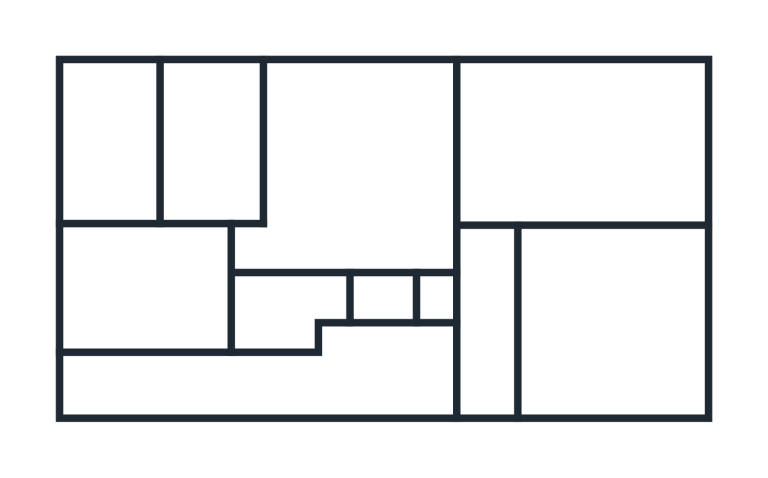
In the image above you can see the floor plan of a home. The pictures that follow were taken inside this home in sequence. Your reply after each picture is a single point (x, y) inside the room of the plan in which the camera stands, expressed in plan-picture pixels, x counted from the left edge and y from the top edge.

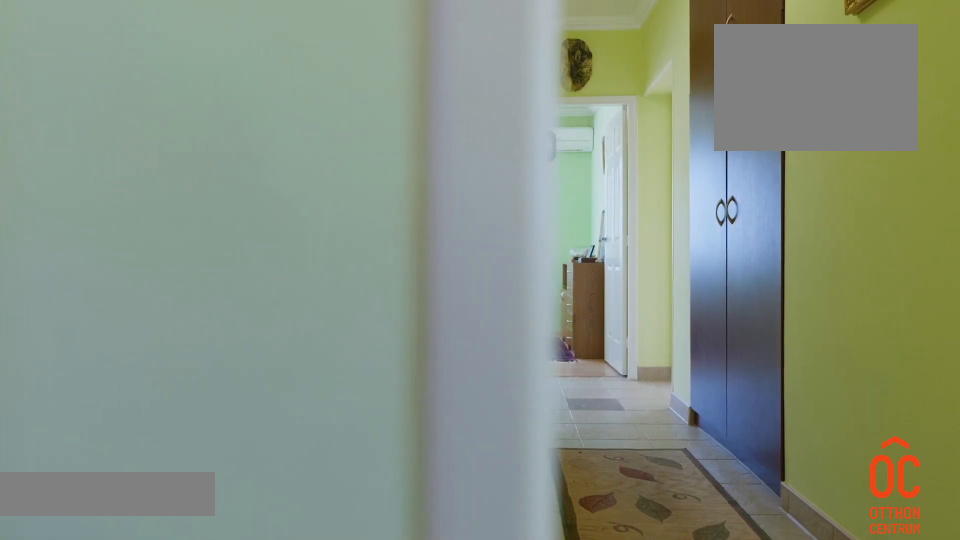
(294, 238)
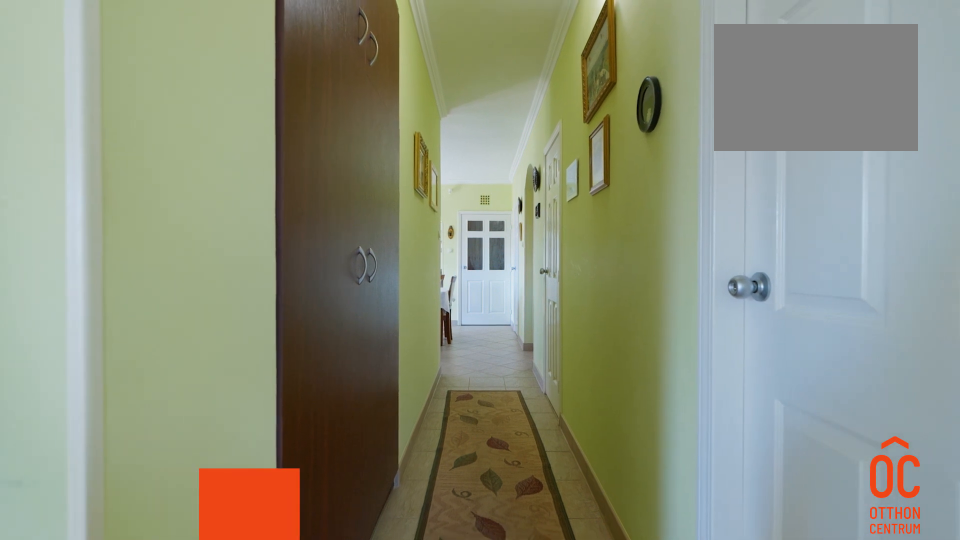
(294, 238)
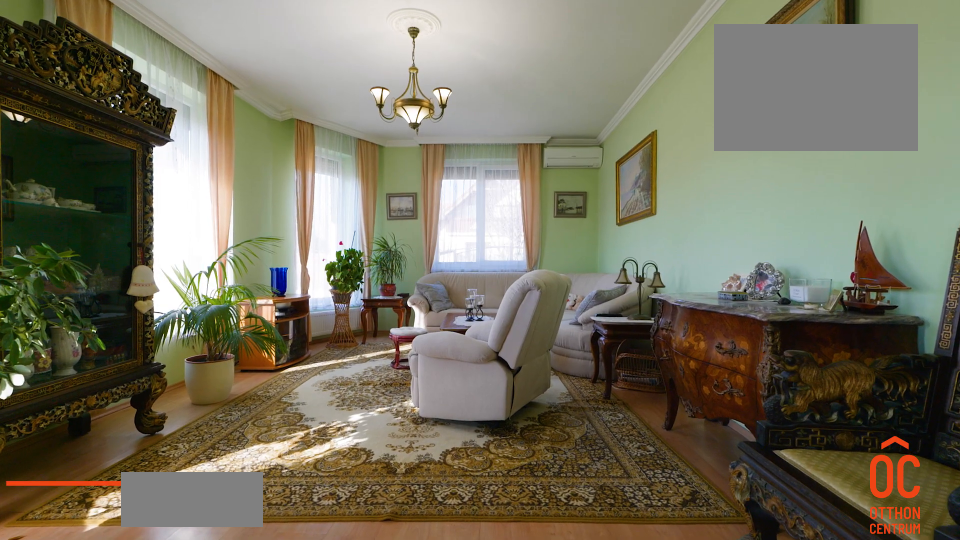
(601, 157)
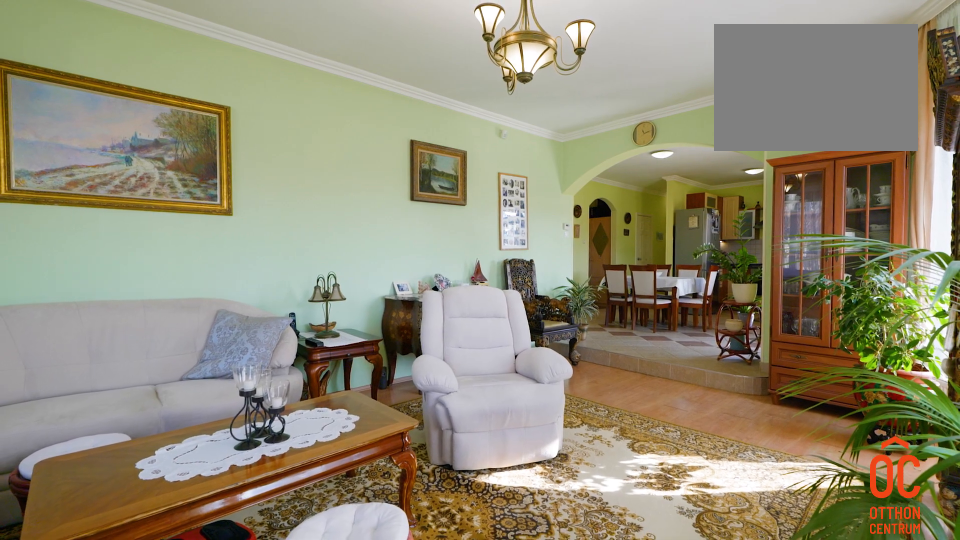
(602, 157)
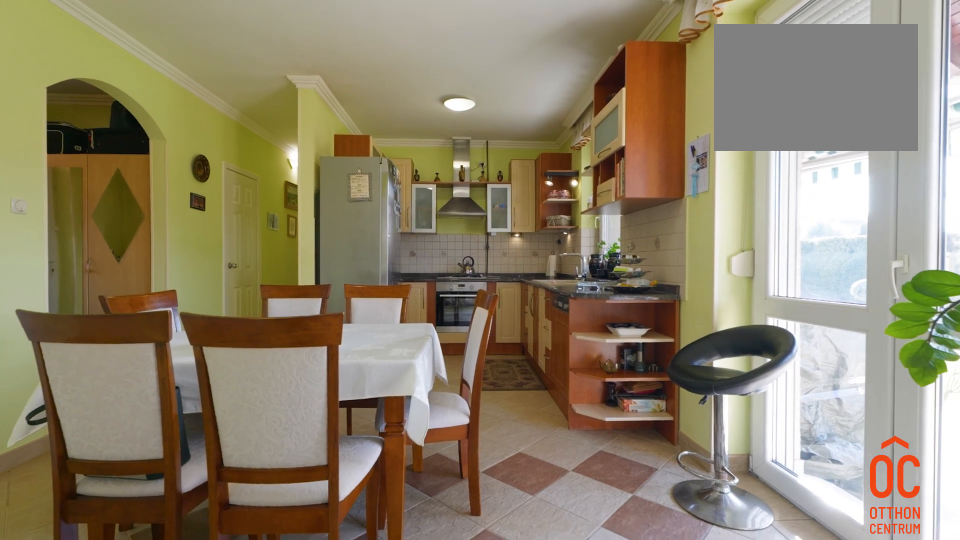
(325, 157)
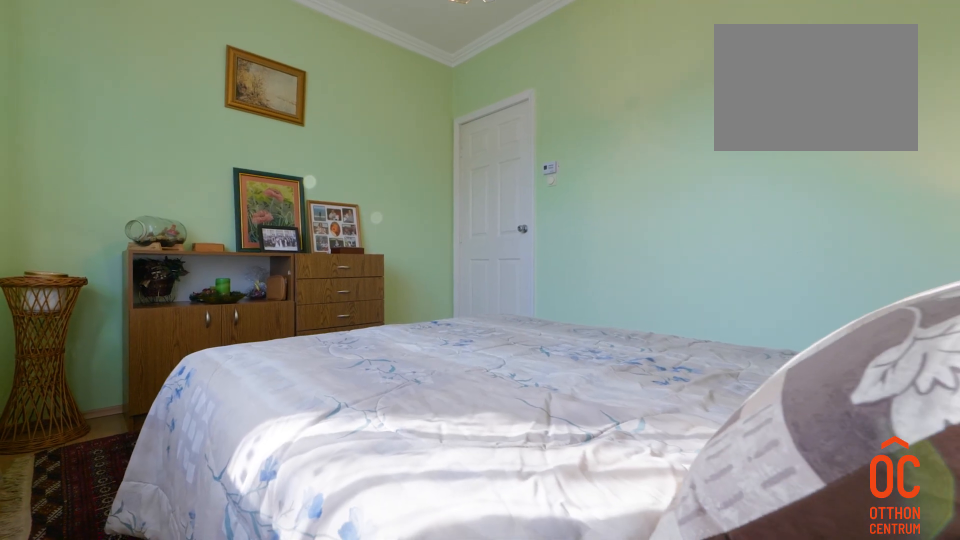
(143, 285)
